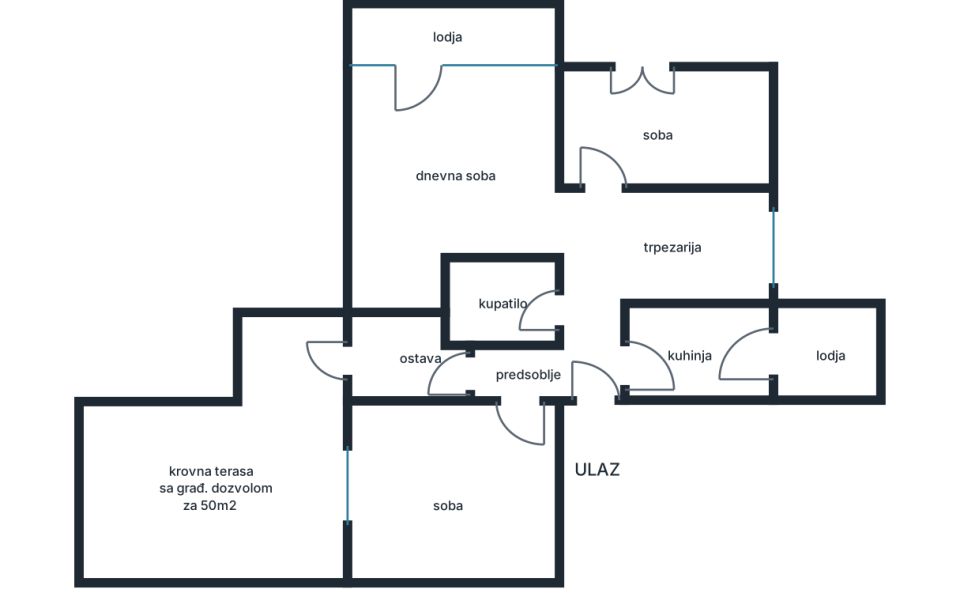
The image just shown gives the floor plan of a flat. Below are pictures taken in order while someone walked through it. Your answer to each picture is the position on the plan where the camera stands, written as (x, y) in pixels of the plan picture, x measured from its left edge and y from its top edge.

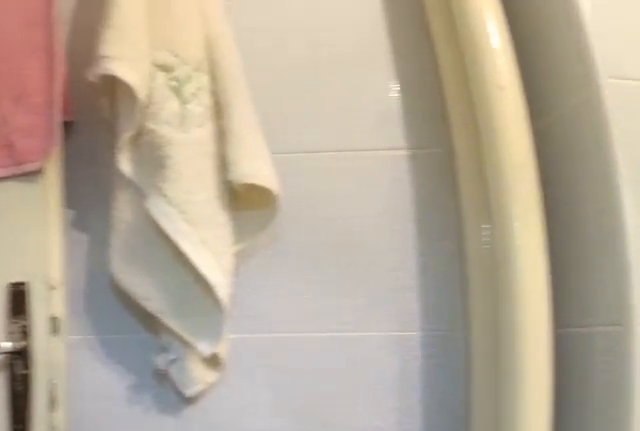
(455, 296)
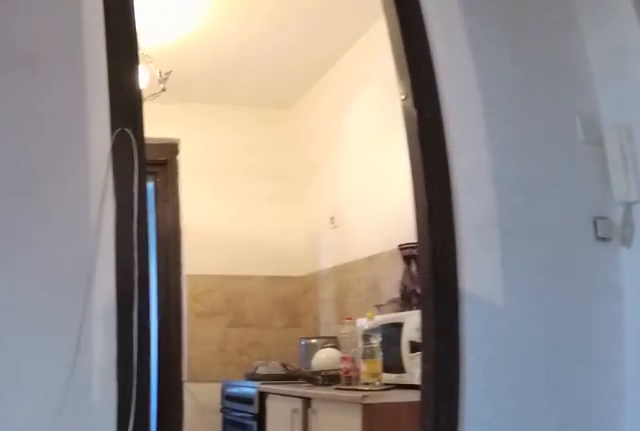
(555, 318)
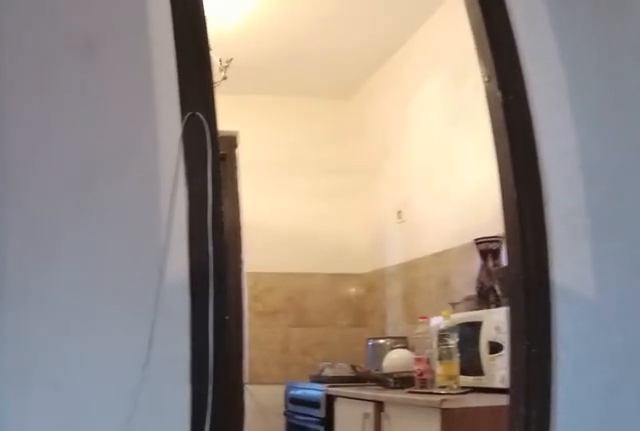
(568, 320)
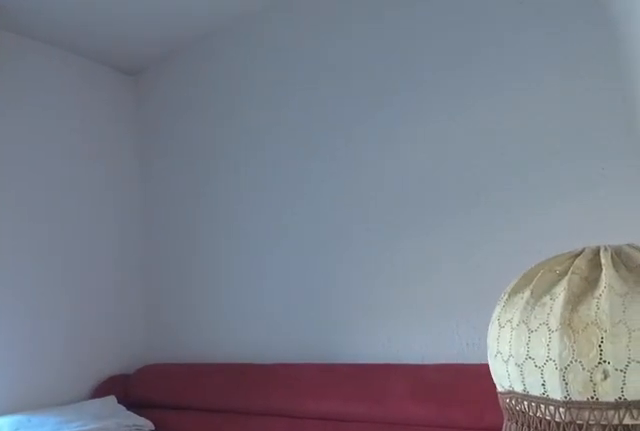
(601, 185)
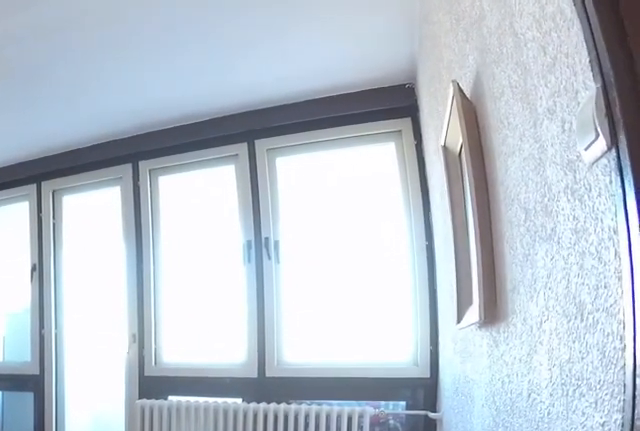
(550, 231)
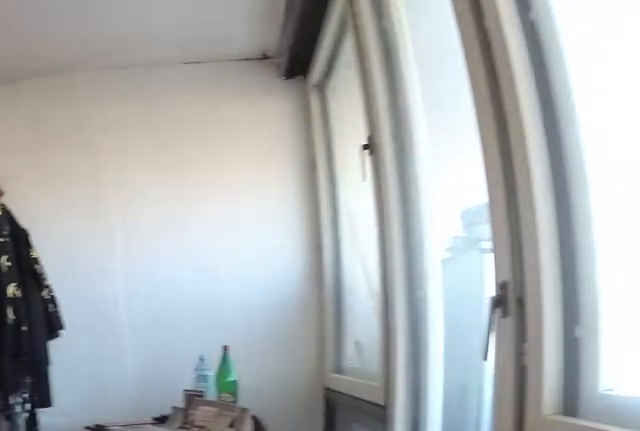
(542, 93)
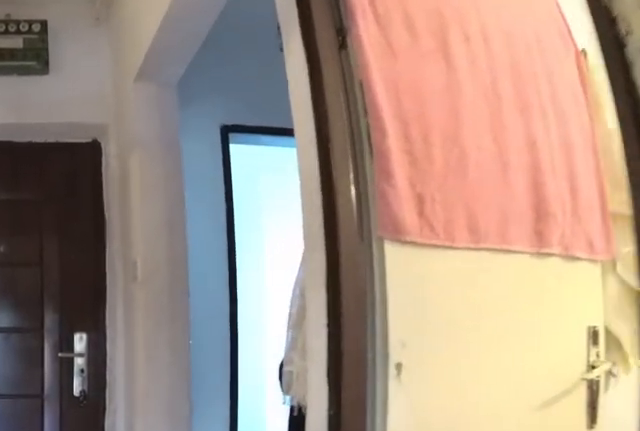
(594, 286)
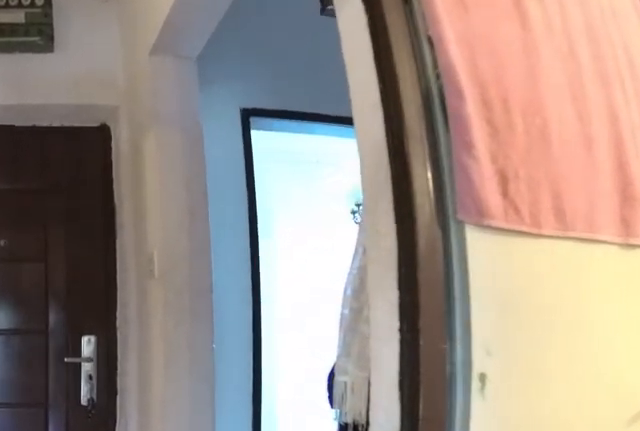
(594, 294)
